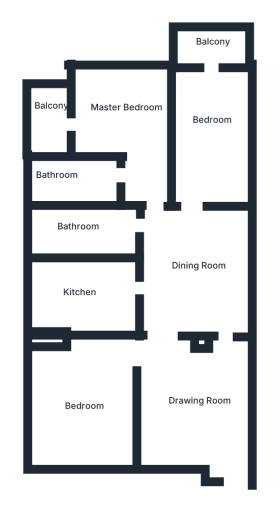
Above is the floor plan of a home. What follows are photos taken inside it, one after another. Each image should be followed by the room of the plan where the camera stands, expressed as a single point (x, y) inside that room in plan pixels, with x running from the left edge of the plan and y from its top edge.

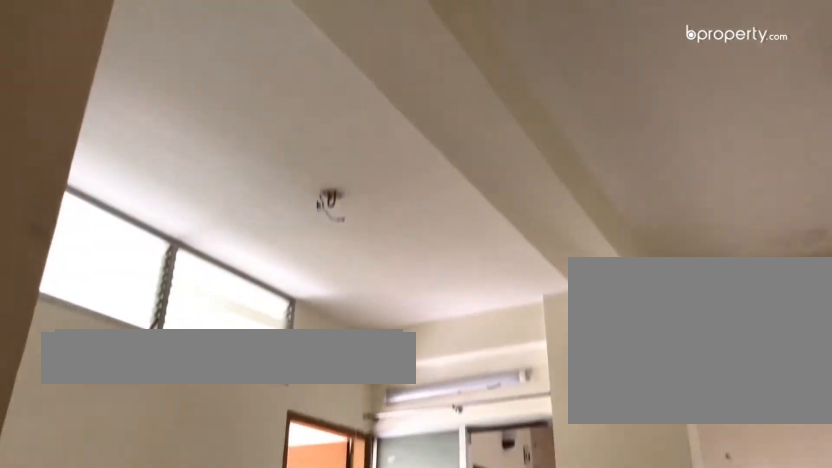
(225, 382)
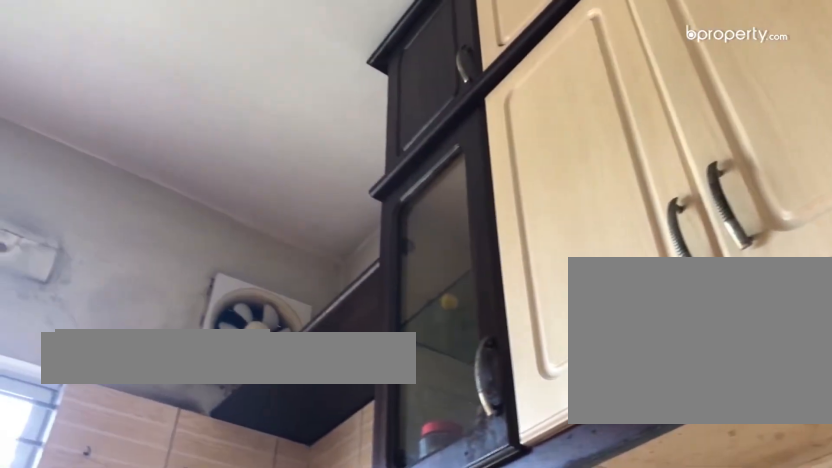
(93, 292)
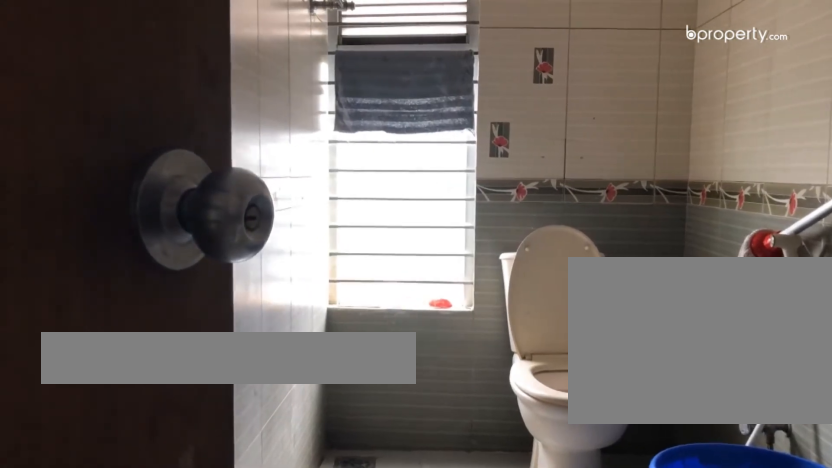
(85, 232)
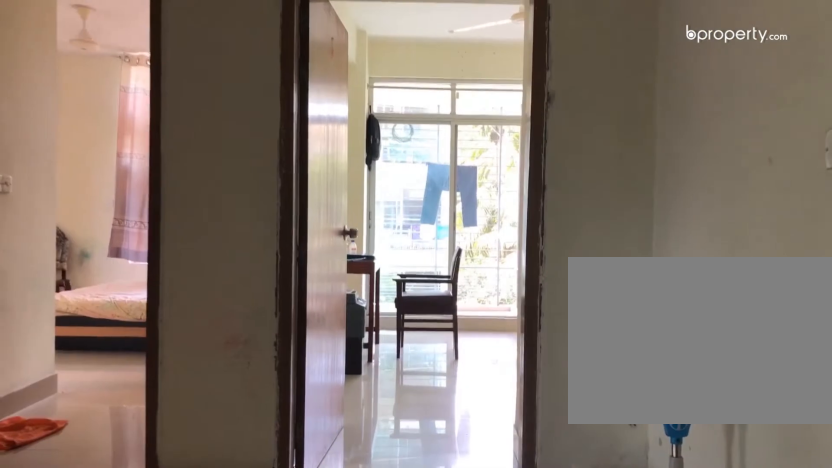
(190, 231)
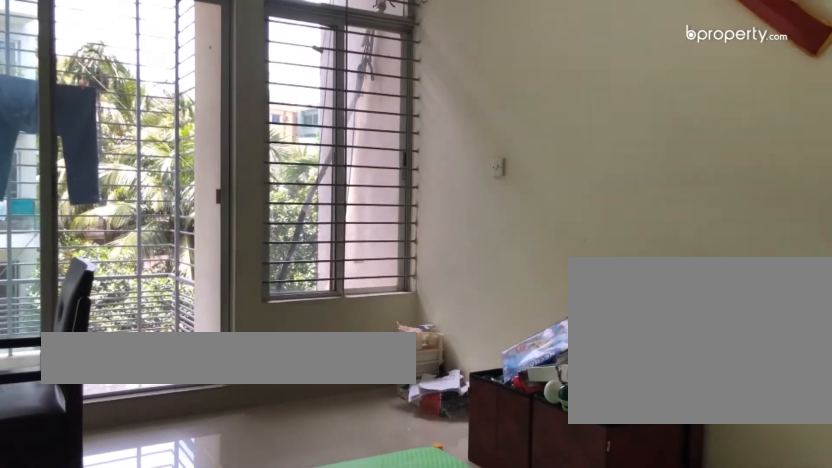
(210, 141)
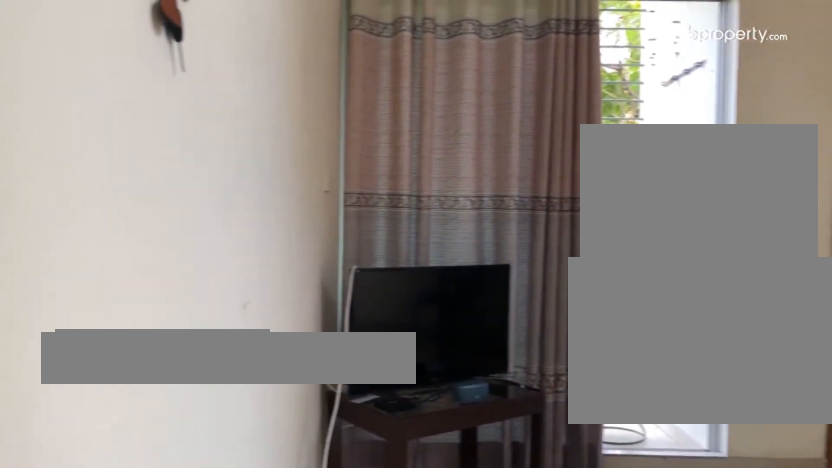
(137, 123)
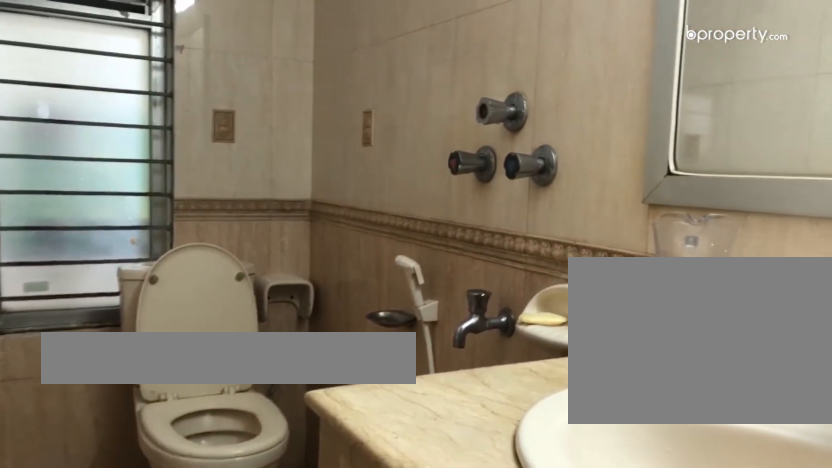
(77, 180)
